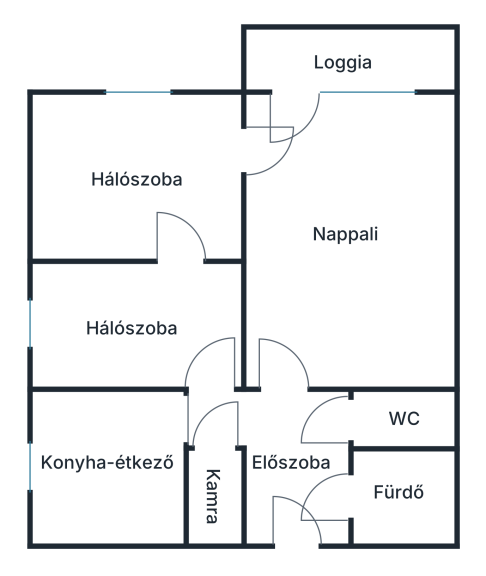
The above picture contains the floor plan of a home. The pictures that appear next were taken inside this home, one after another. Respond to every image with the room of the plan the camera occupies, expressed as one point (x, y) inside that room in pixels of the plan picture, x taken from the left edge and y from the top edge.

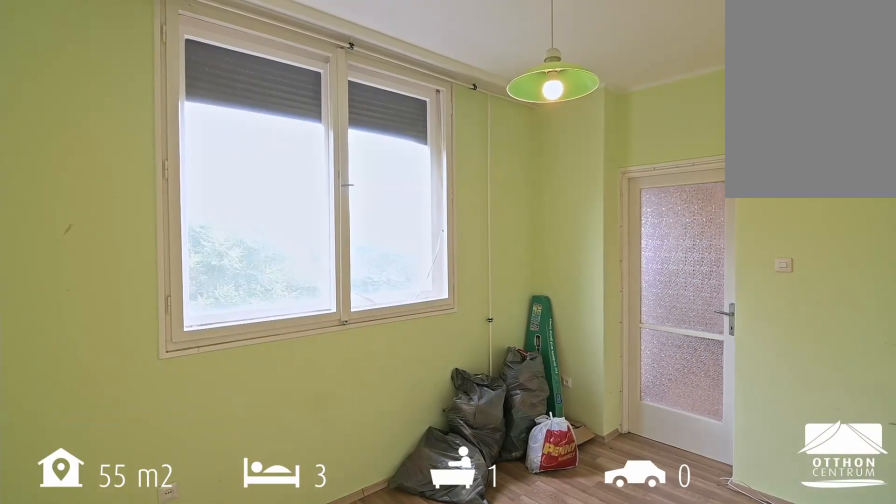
(142, 148)
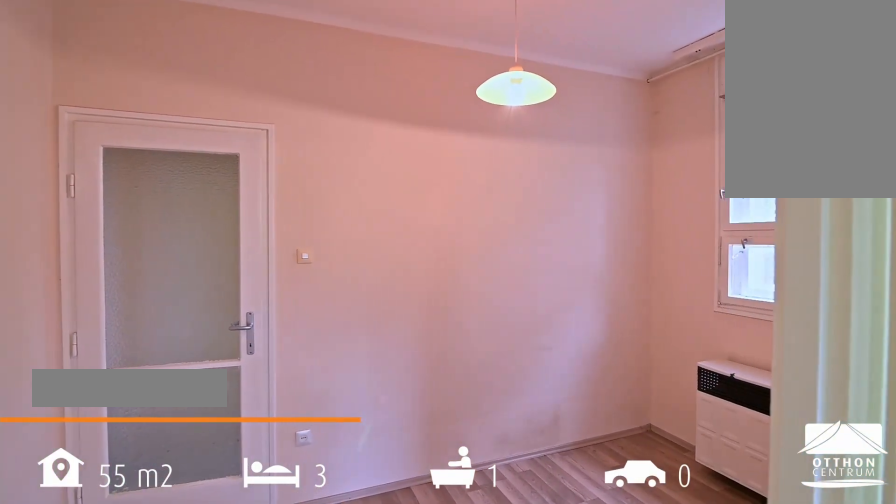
(142, 309)
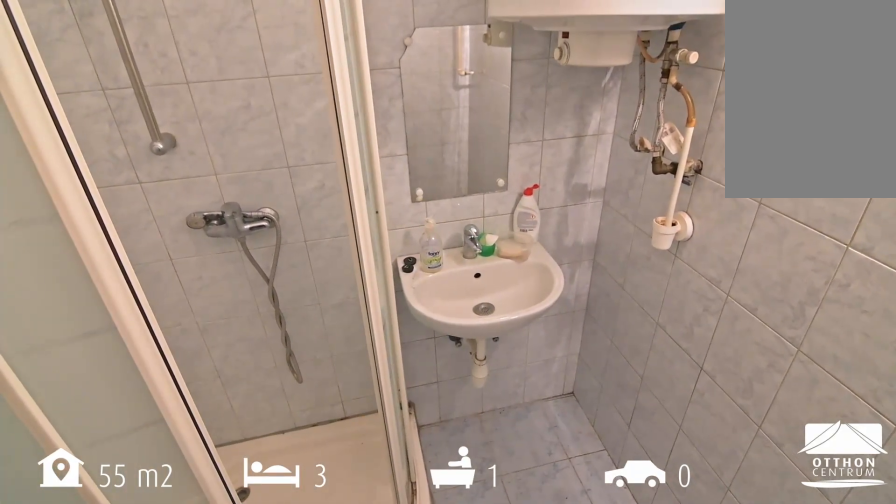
(403, 488)
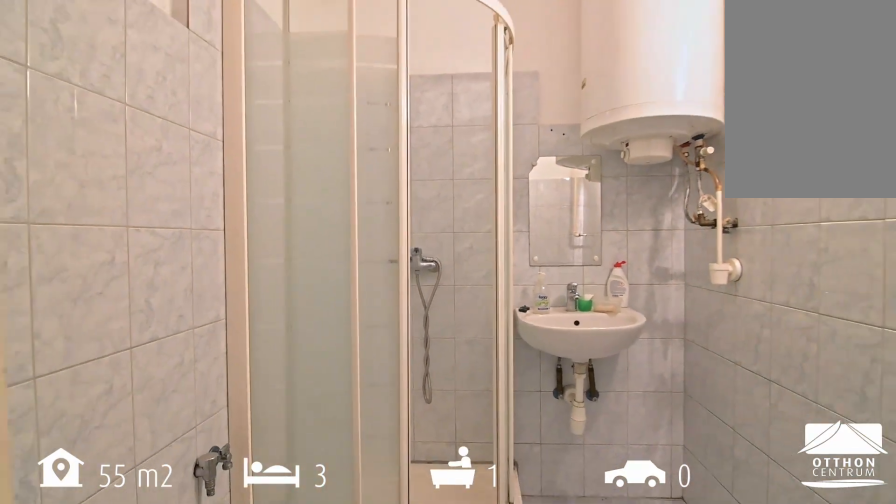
(403, 488)
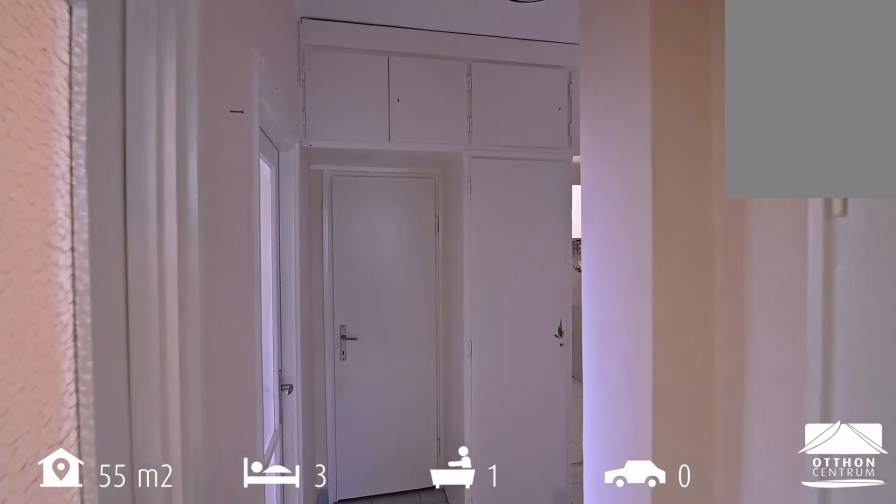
(295, 459)
